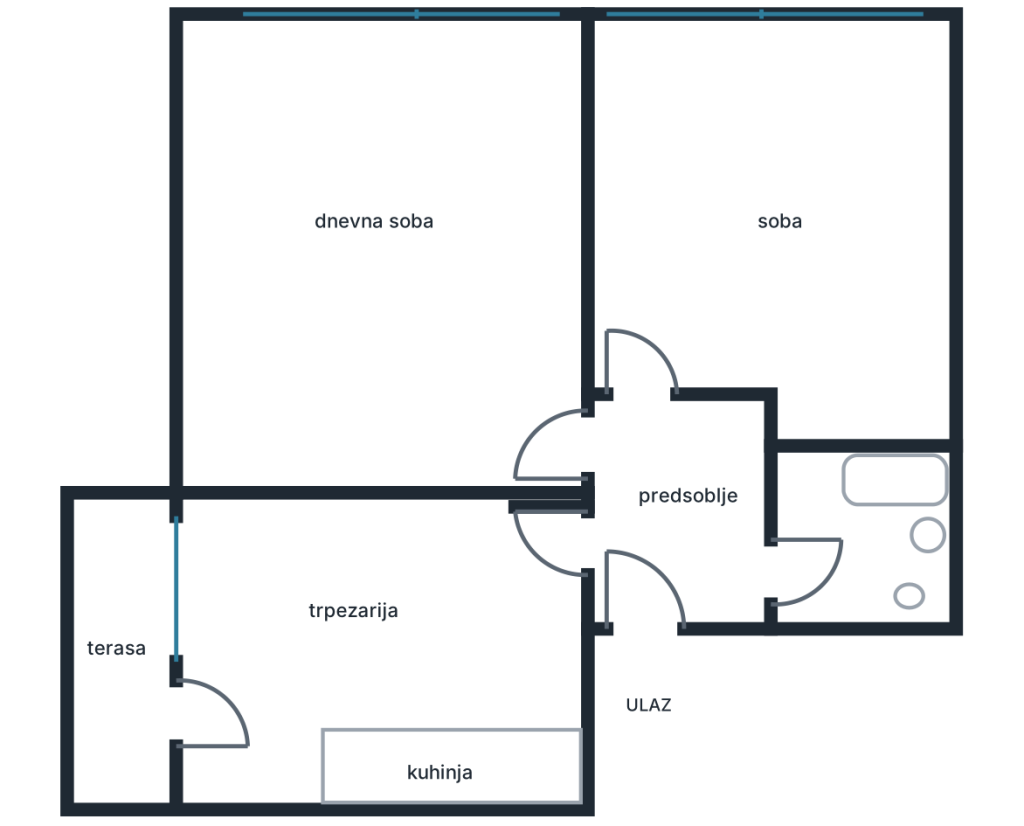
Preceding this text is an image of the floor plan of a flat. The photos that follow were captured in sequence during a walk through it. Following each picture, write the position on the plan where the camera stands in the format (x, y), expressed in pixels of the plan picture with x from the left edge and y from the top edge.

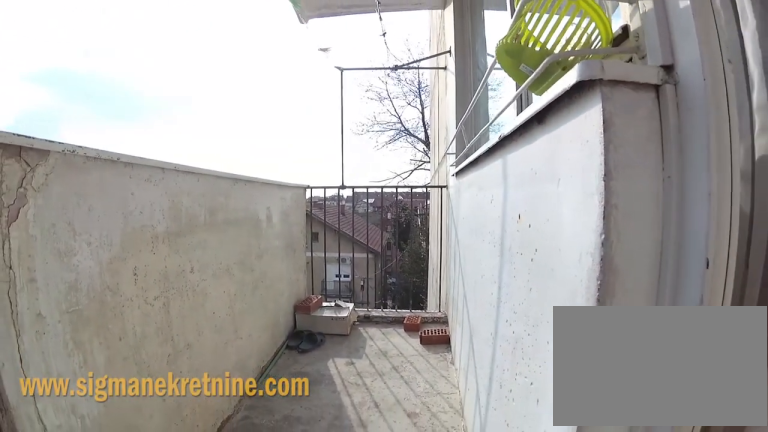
(135, 762)
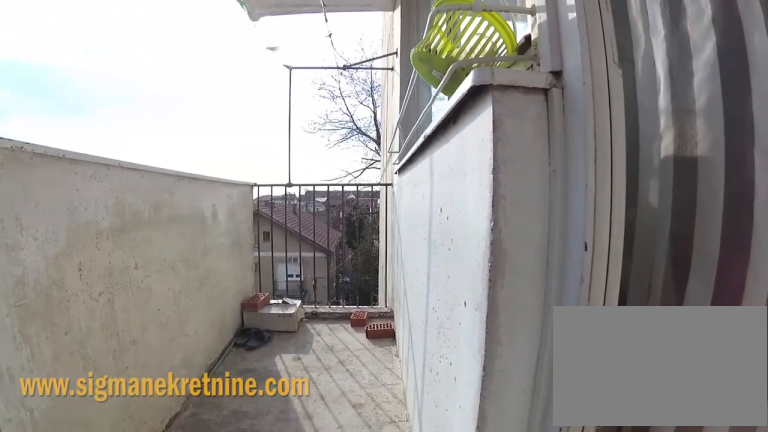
(129, 760)
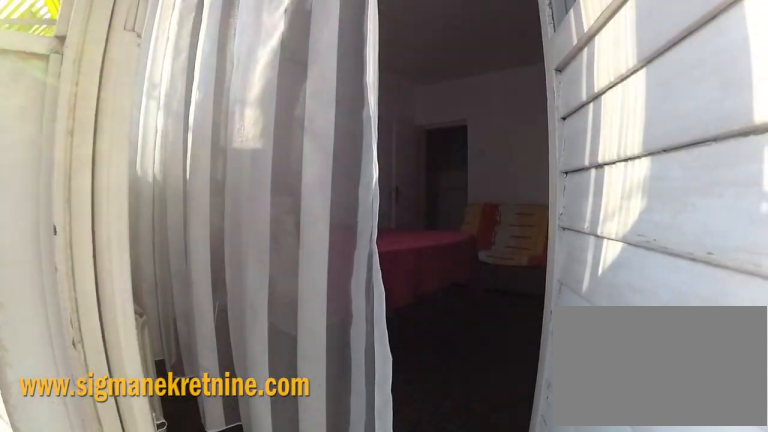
(105, 739)
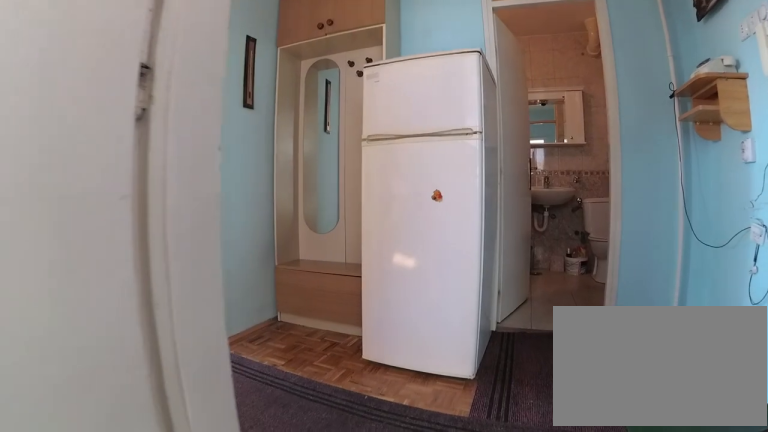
(518, 581)
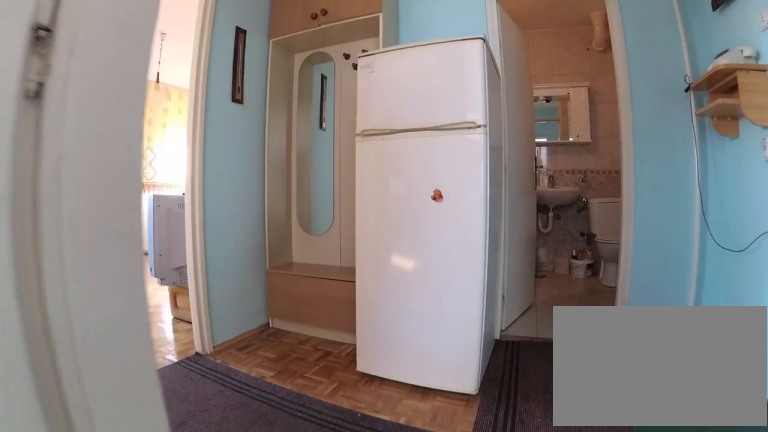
(533, 582)
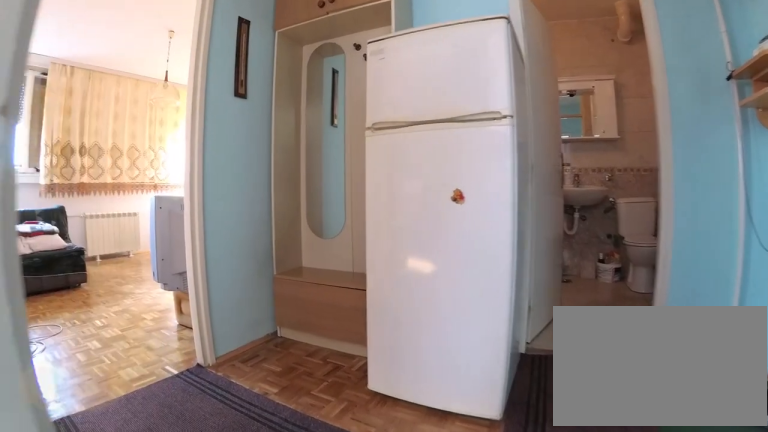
(550, 582)
